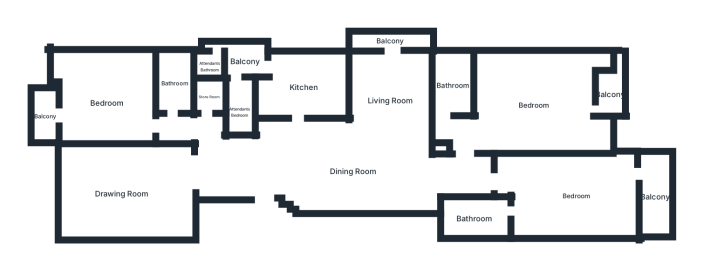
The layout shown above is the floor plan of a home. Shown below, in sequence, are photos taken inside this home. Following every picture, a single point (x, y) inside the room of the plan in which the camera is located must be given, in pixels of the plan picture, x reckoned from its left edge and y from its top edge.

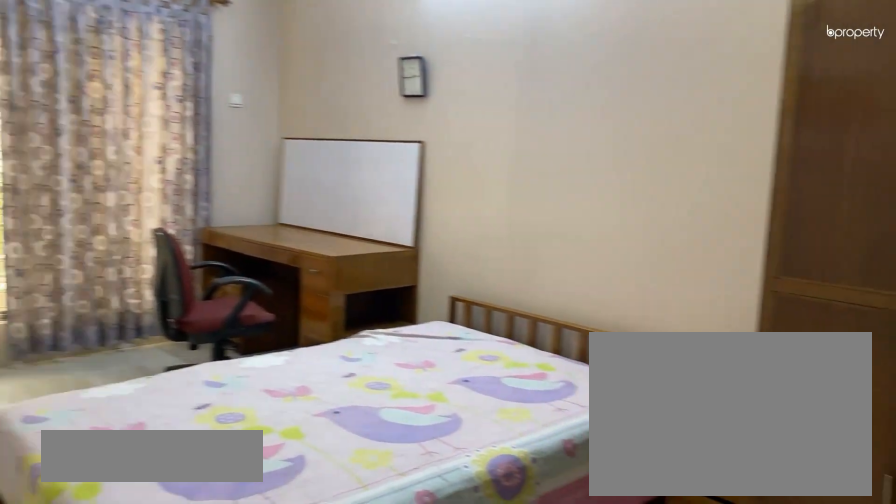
(576, 196)
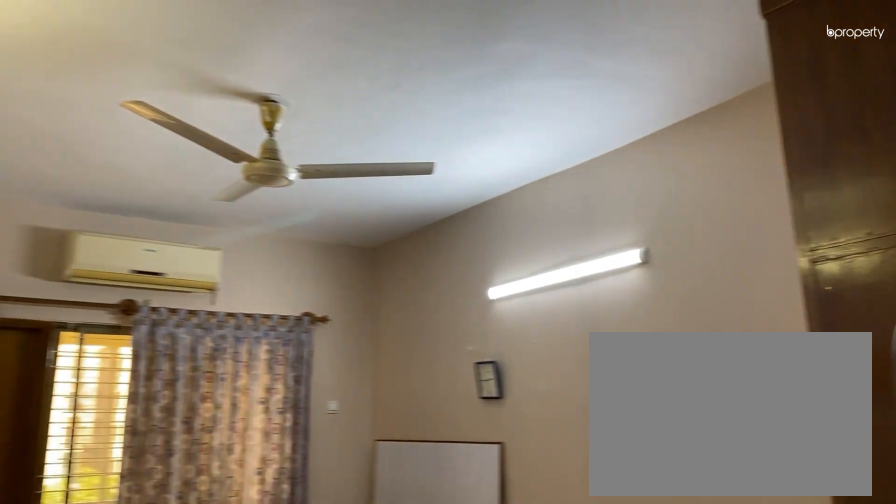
(576, 196)
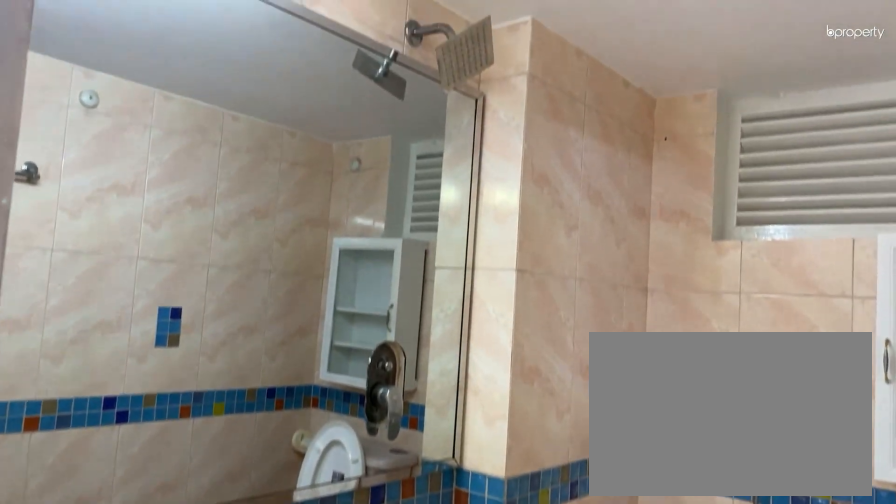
(474, 219)
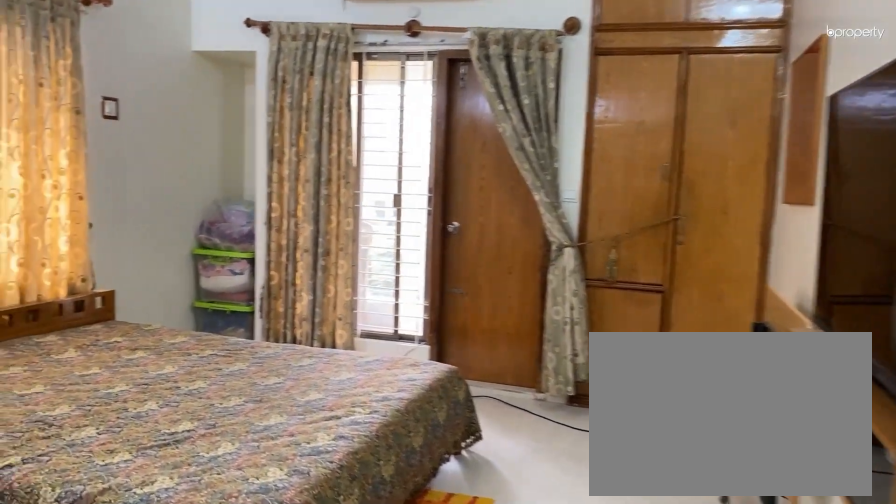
(534, 106)
